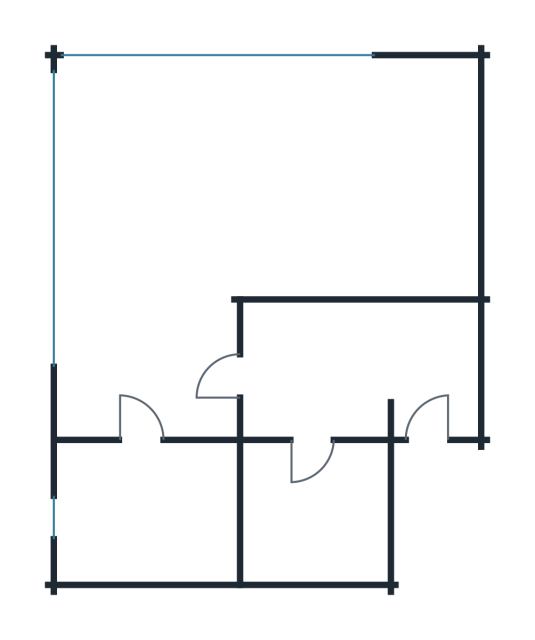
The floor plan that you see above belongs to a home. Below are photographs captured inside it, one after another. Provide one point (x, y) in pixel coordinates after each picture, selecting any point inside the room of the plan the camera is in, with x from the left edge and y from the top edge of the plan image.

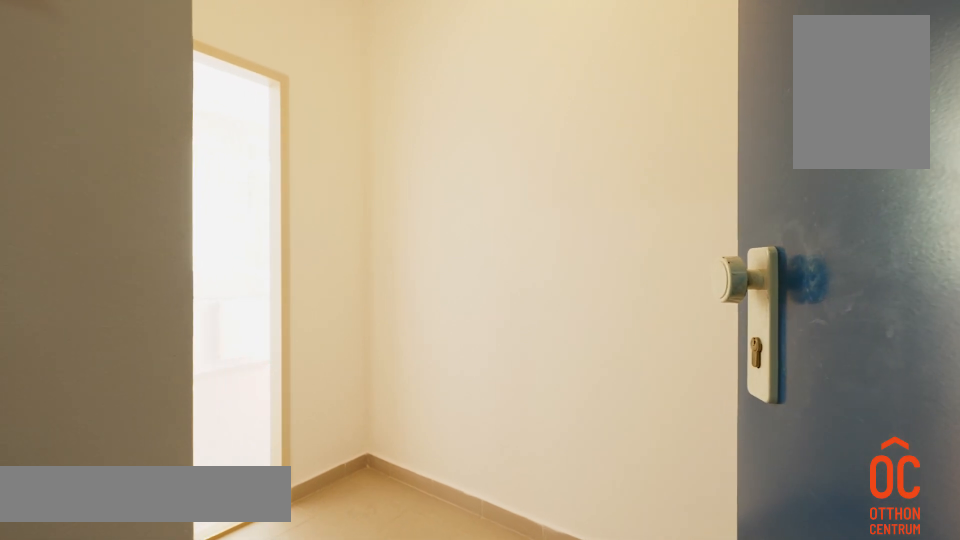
(345, 370)
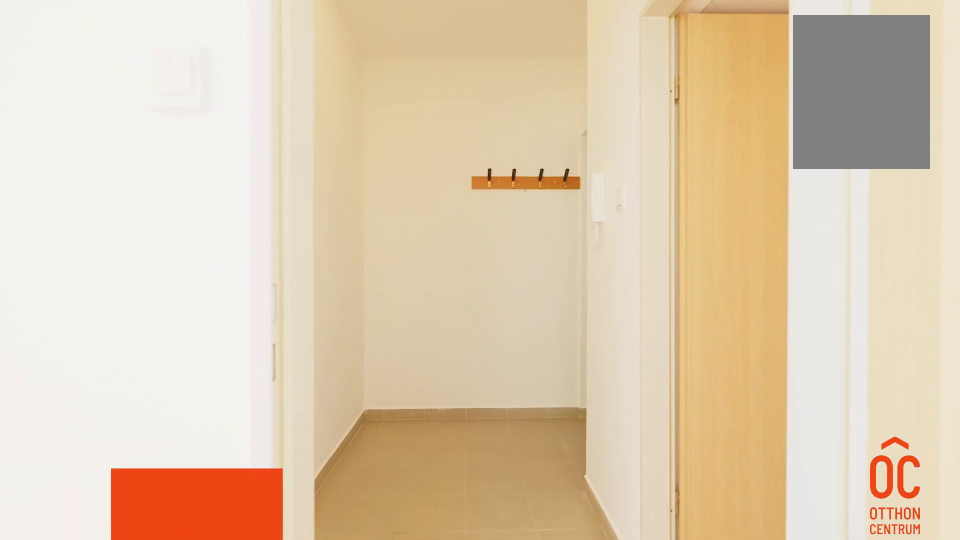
(345, 370)
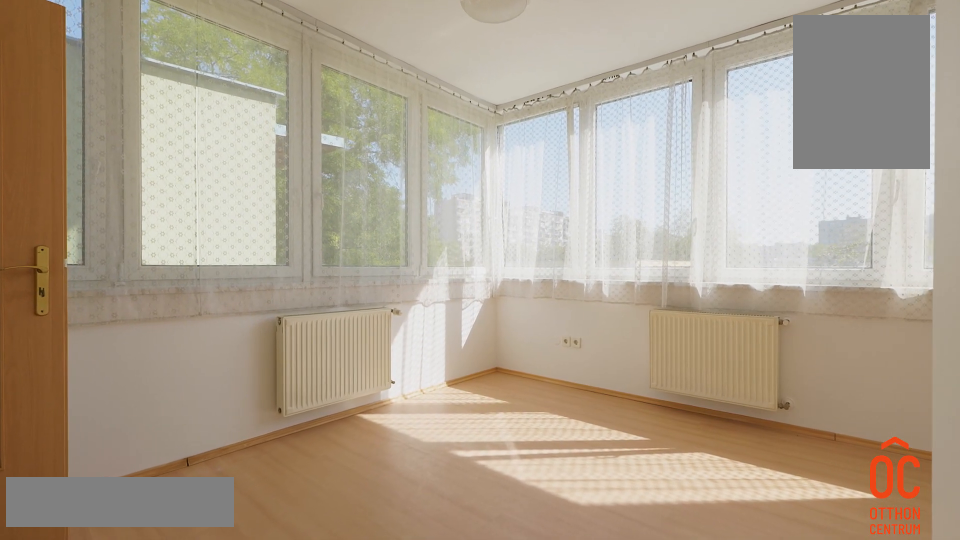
(178, 198)
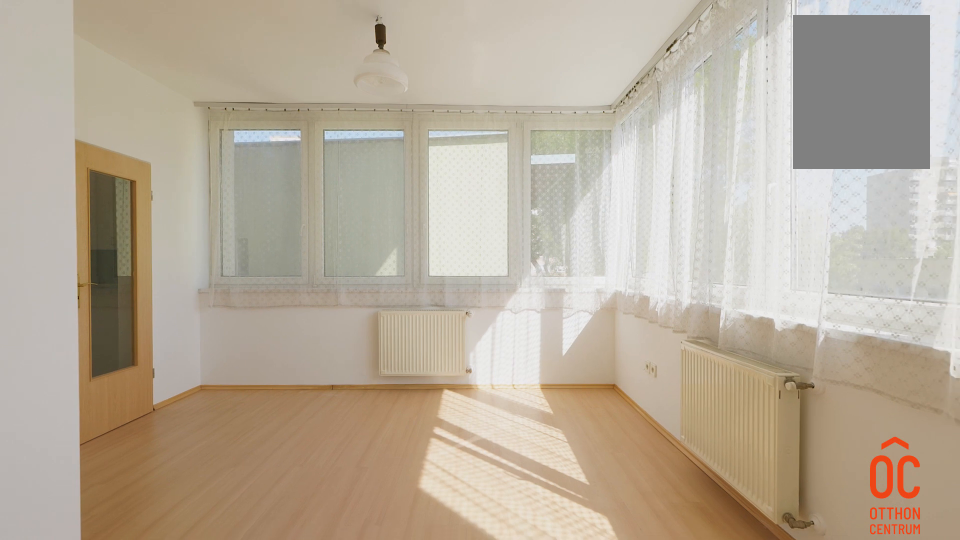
(178, 198)
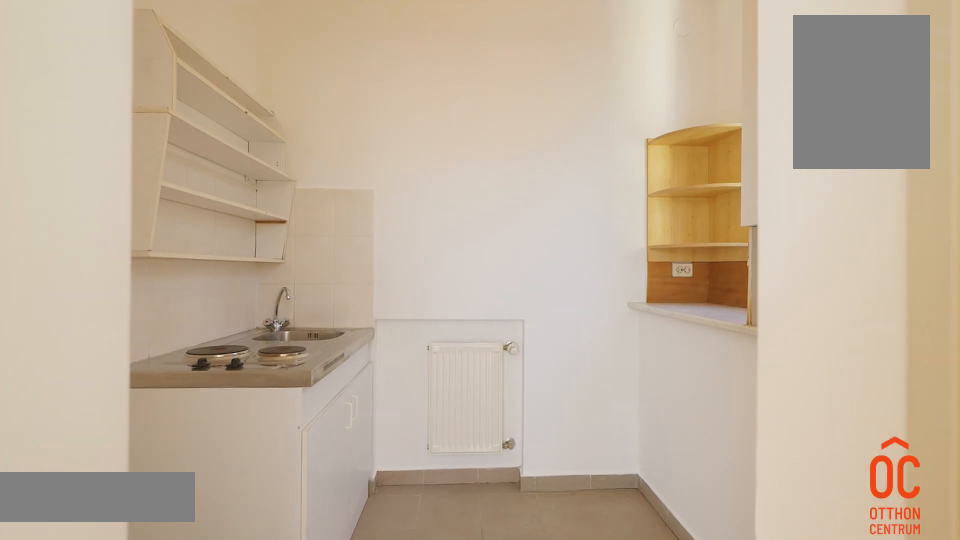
(178, 514)
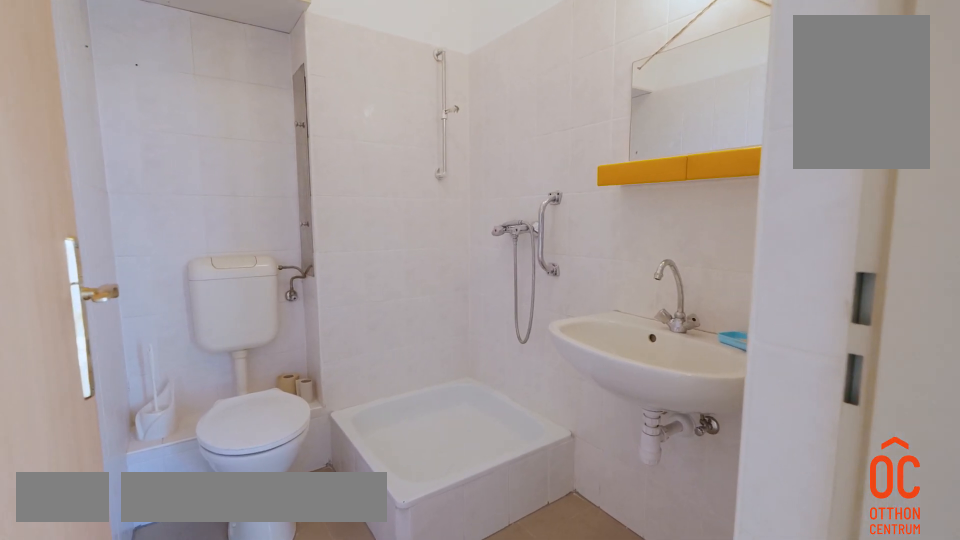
(317, 514)
